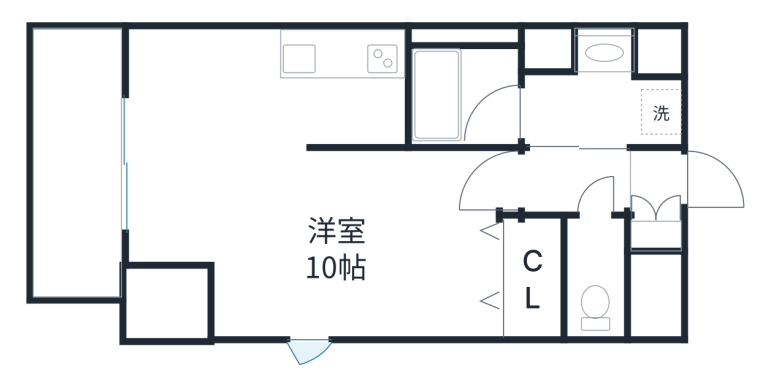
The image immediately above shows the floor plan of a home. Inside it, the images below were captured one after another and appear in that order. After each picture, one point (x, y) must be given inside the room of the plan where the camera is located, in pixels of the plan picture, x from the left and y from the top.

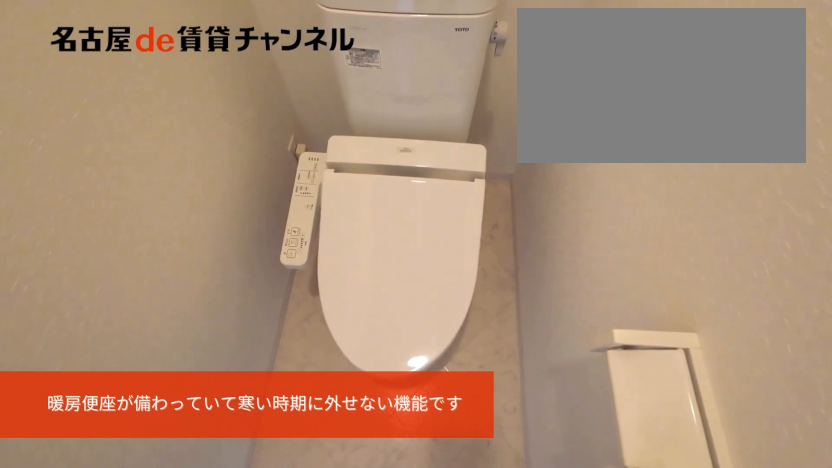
(598, 280)
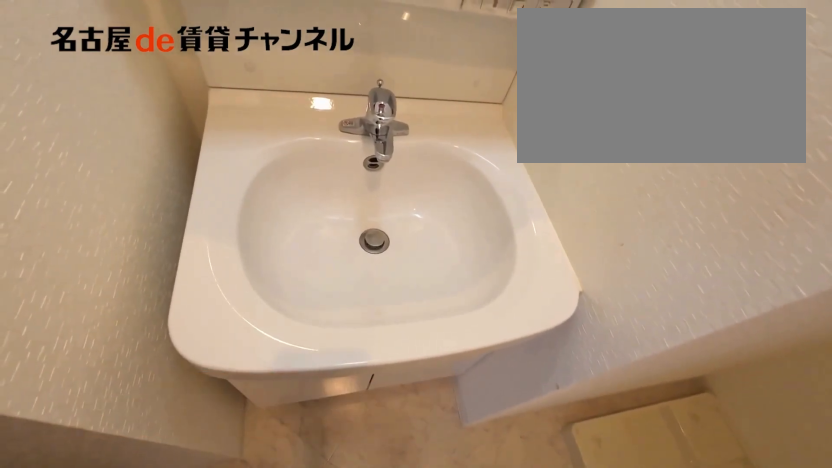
(600, 85)
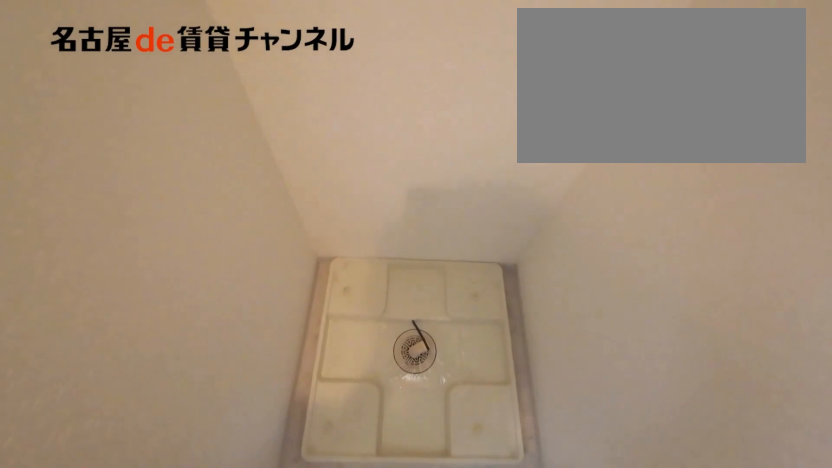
(600, 85)
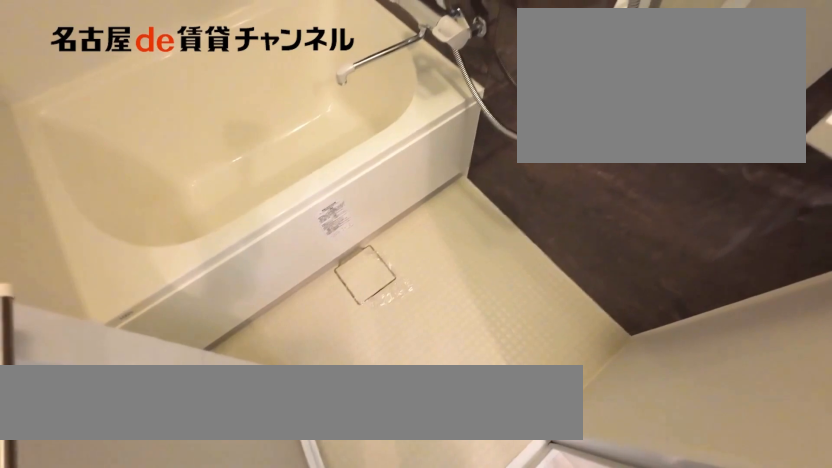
(467, 85)
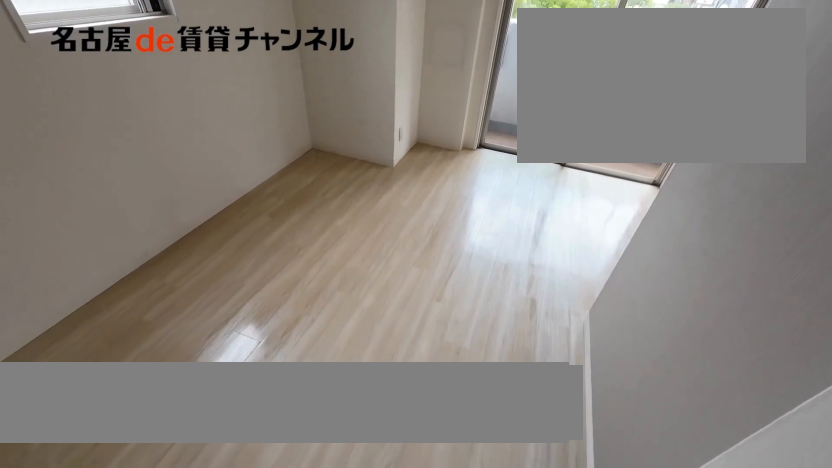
(349, 256)
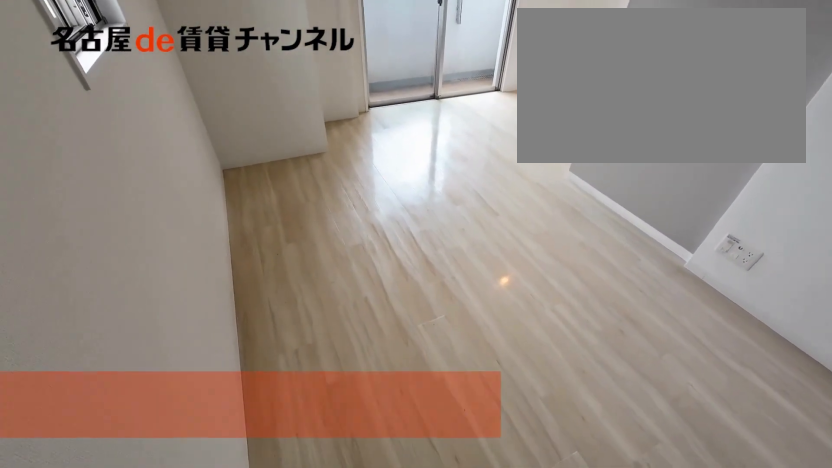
(349, 256)
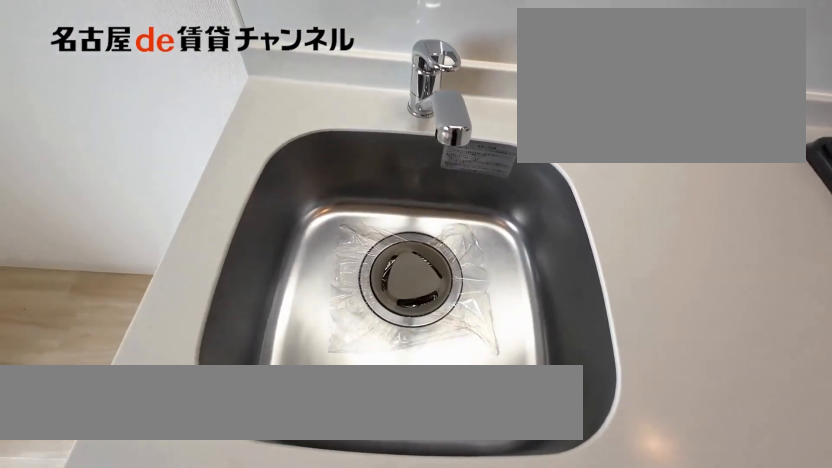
(344, 86)
